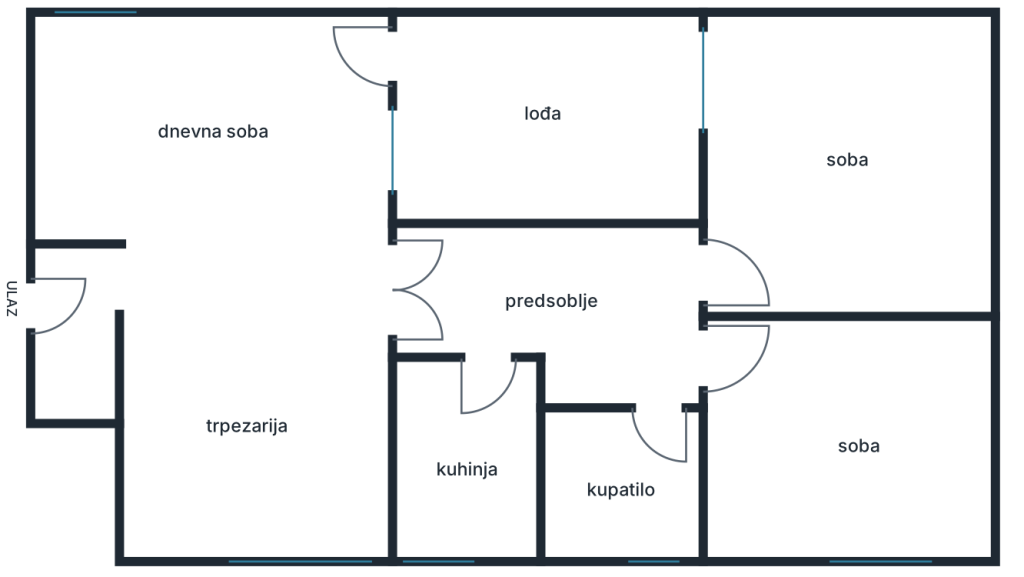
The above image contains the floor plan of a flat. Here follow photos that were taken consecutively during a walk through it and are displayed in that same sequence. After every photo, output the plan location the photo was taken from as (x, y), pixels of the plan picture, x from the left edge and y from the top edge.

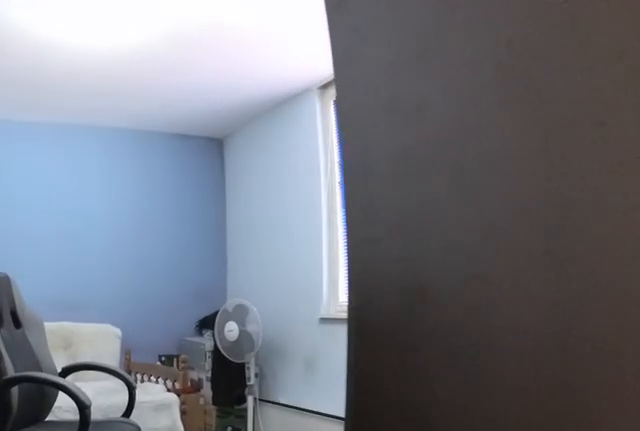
(678, 353)
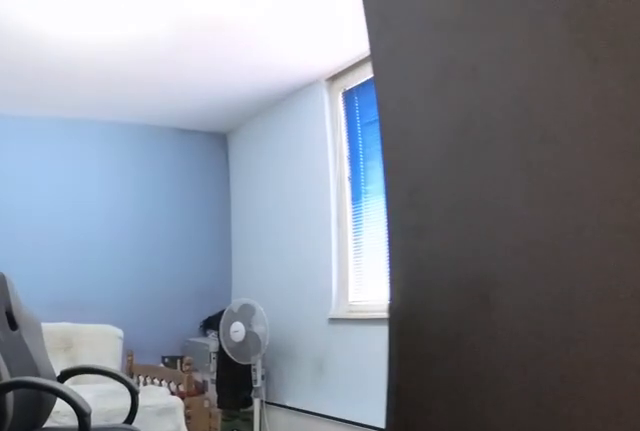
(688, 353)
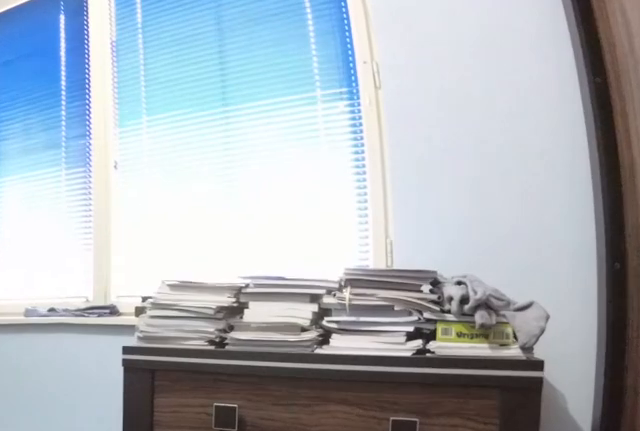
(772, 435)
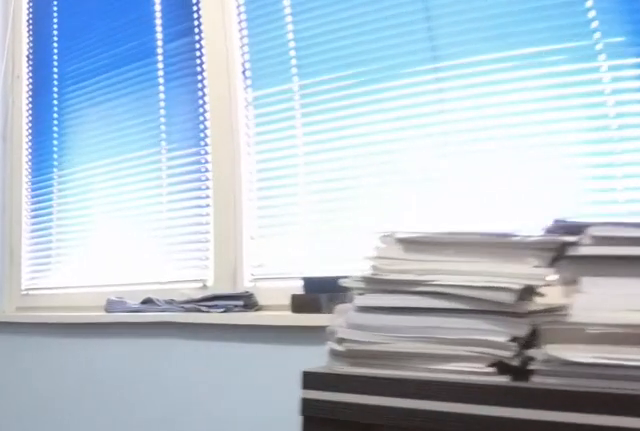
(800, 492)
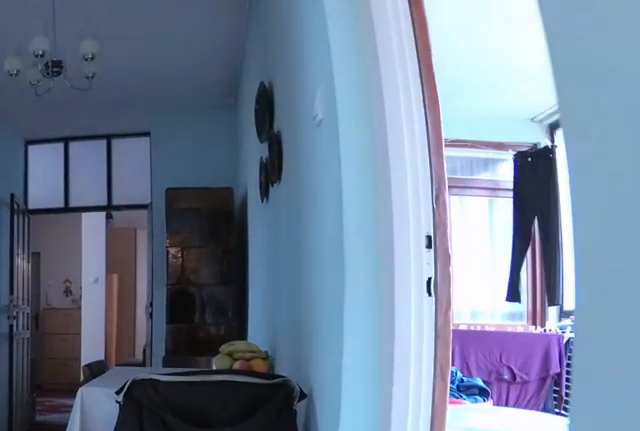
(745, 274)
